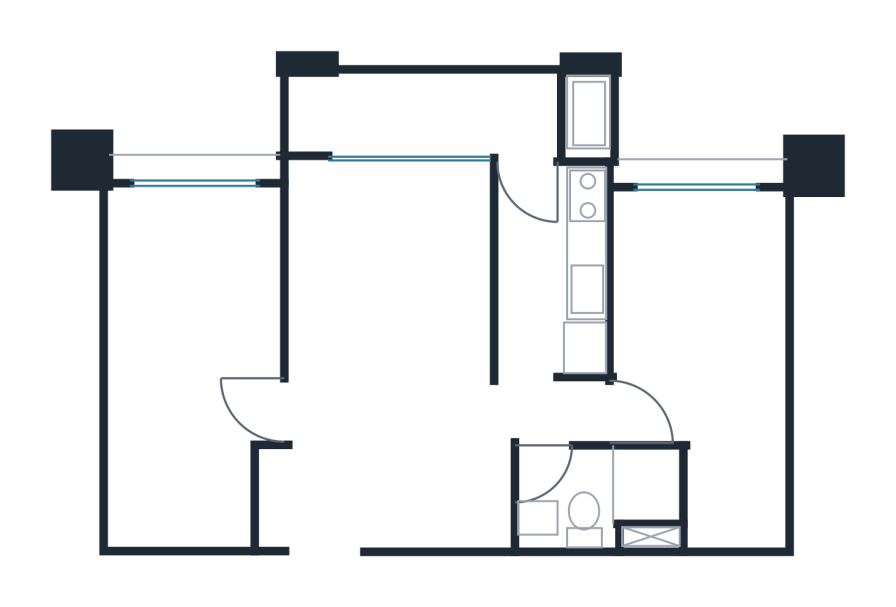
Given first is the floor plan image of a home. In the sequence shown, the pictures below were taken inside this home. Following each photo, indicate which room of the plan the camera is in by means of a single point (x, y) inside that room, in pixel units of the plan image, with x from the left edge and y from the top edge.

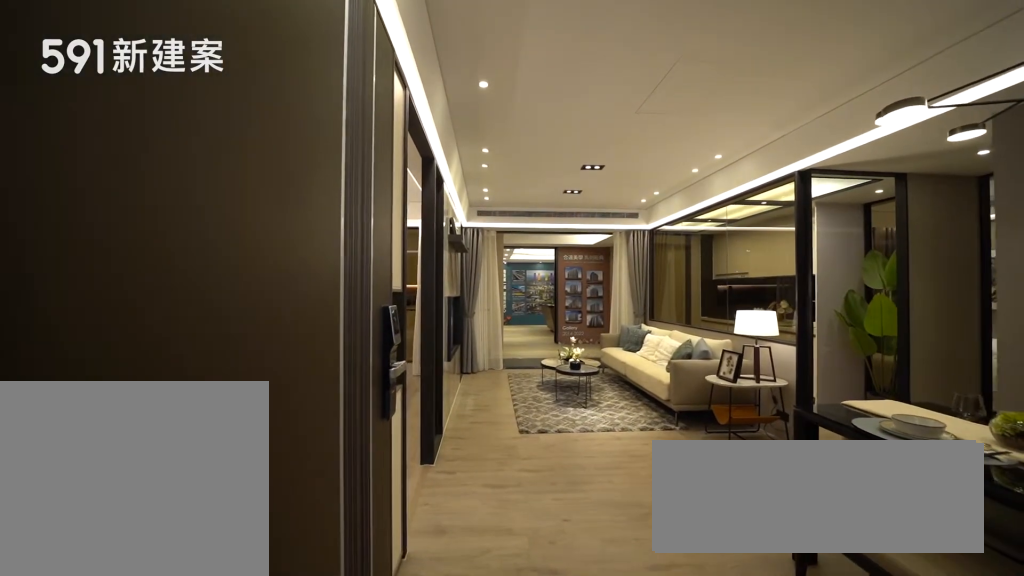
(307, 494)
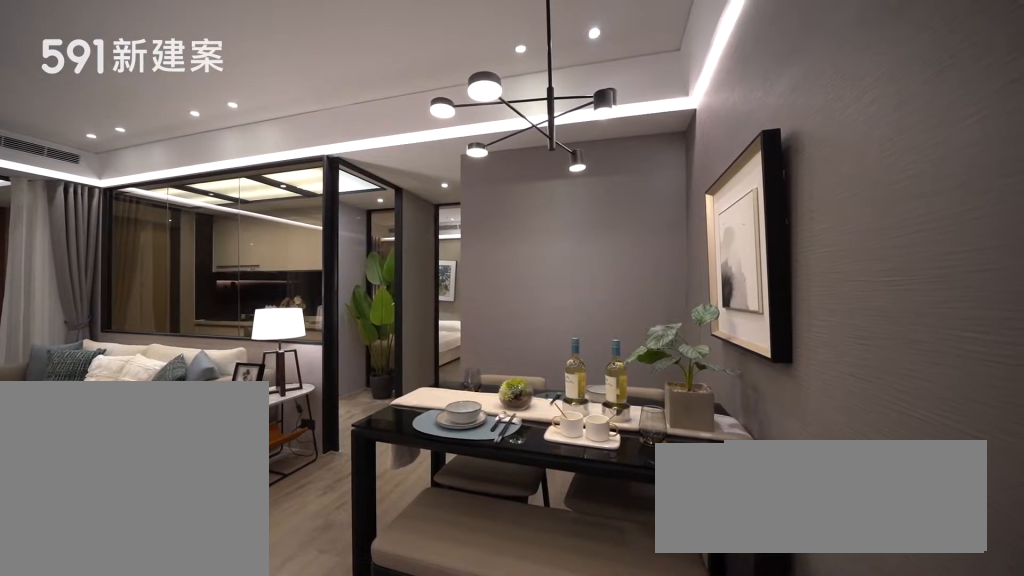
(443, 479)
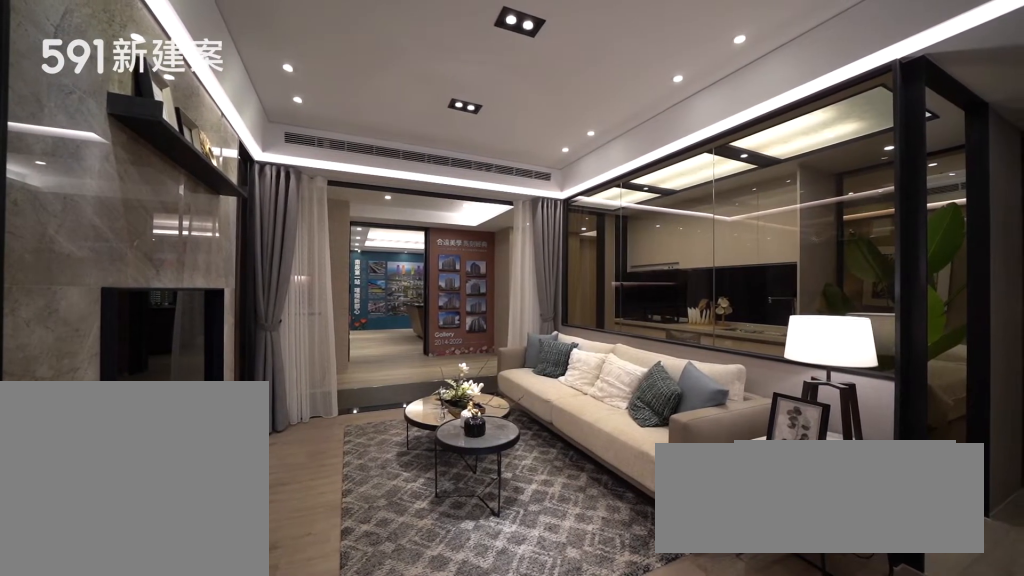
(390, 277)
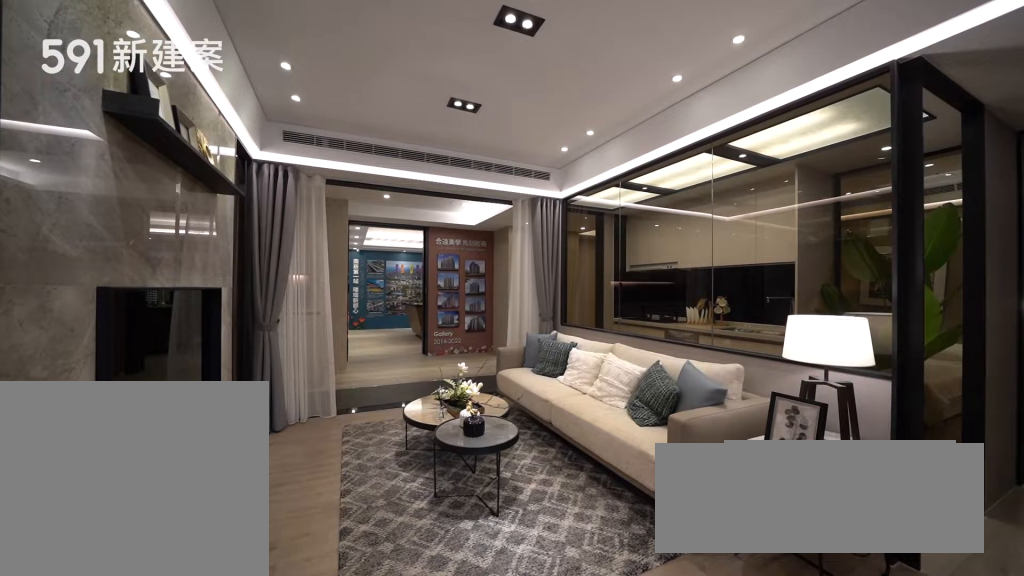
(390, 277)
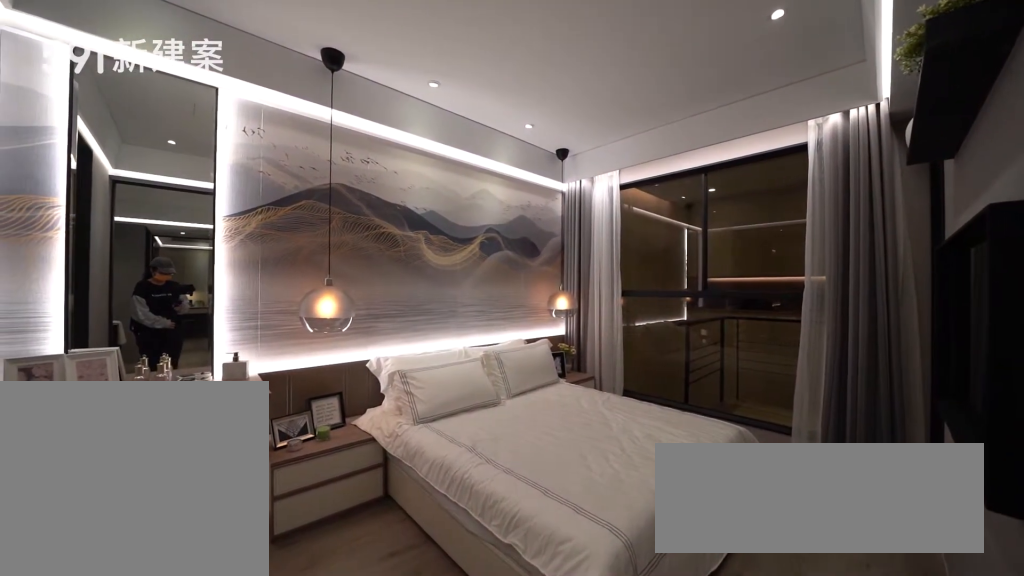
(192, 358)
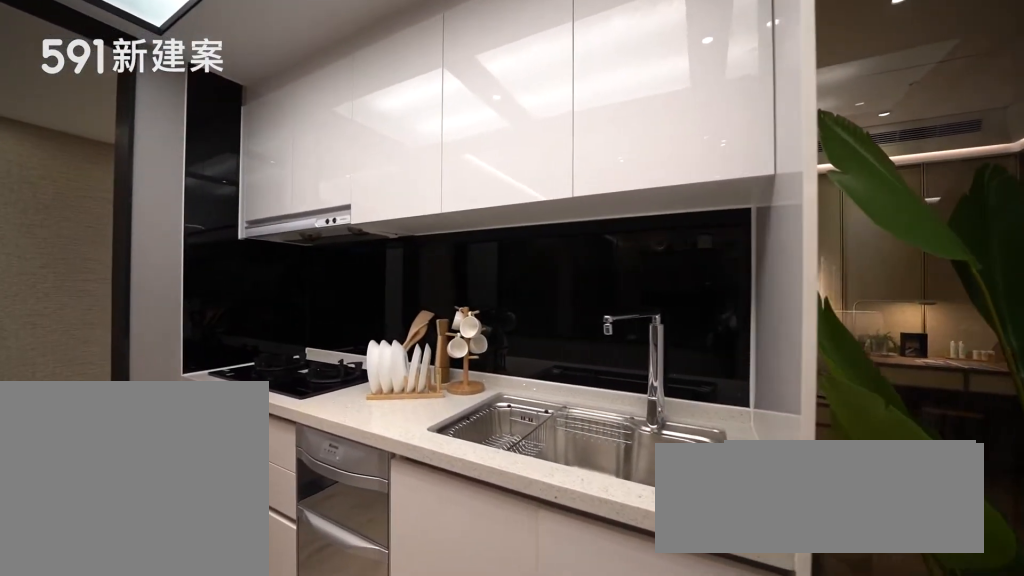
(555, 267)
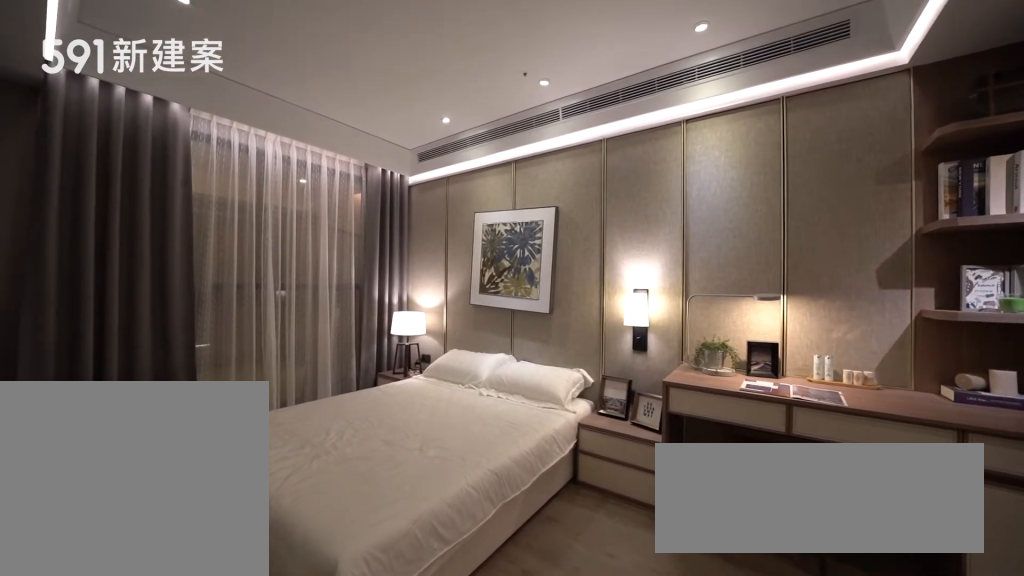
(710, 351)
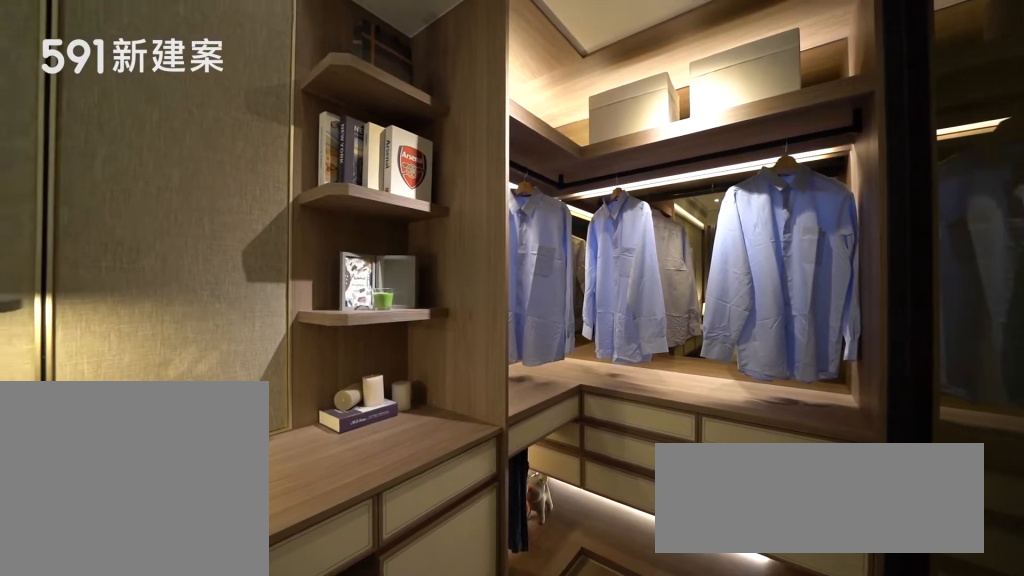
(710, 351)
